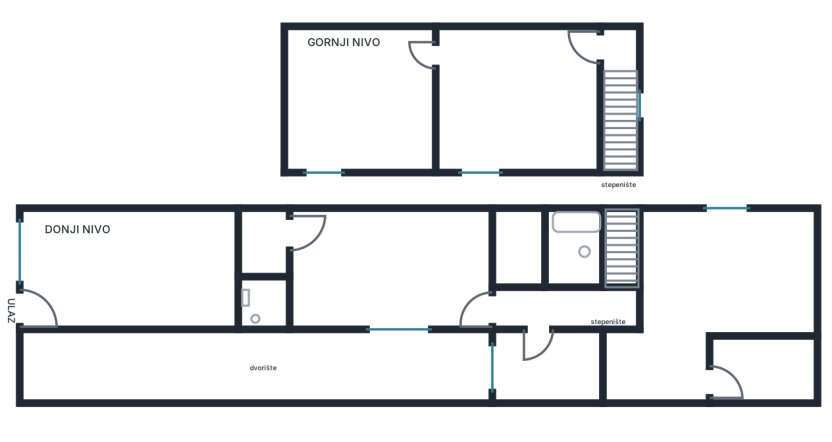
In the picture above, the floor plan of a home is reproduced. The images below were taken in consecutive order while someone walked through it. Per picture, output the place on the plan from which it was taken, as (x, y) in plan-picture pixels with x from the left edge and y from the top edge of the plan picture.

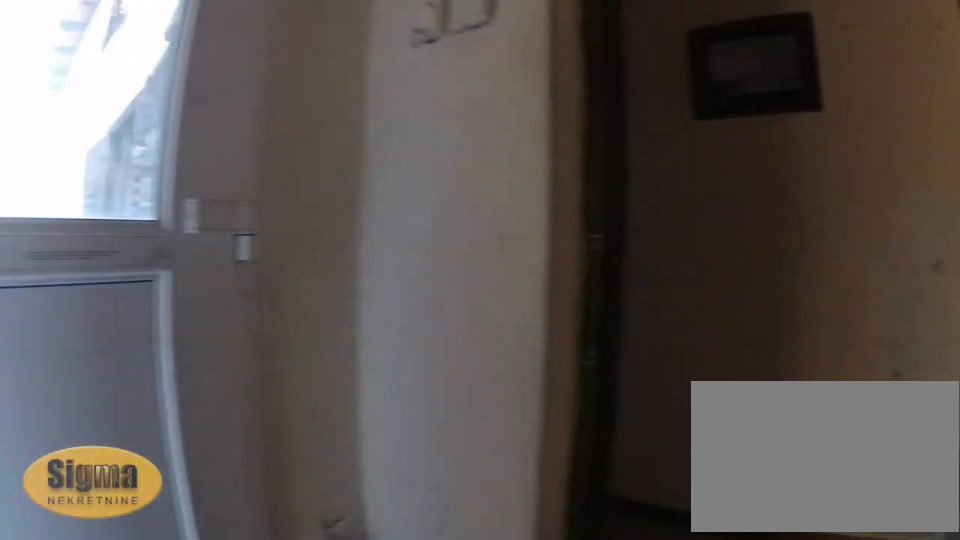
(547, 373)
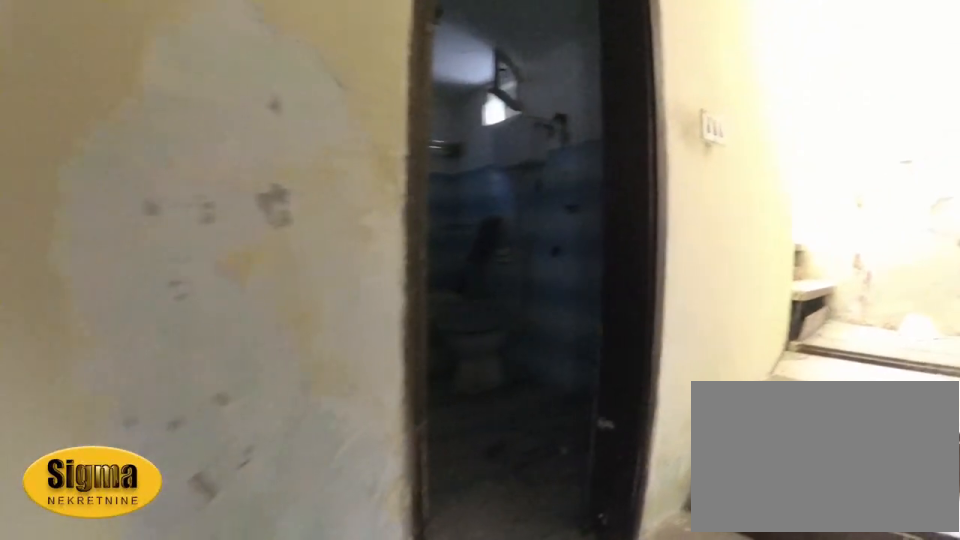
(547, 351)
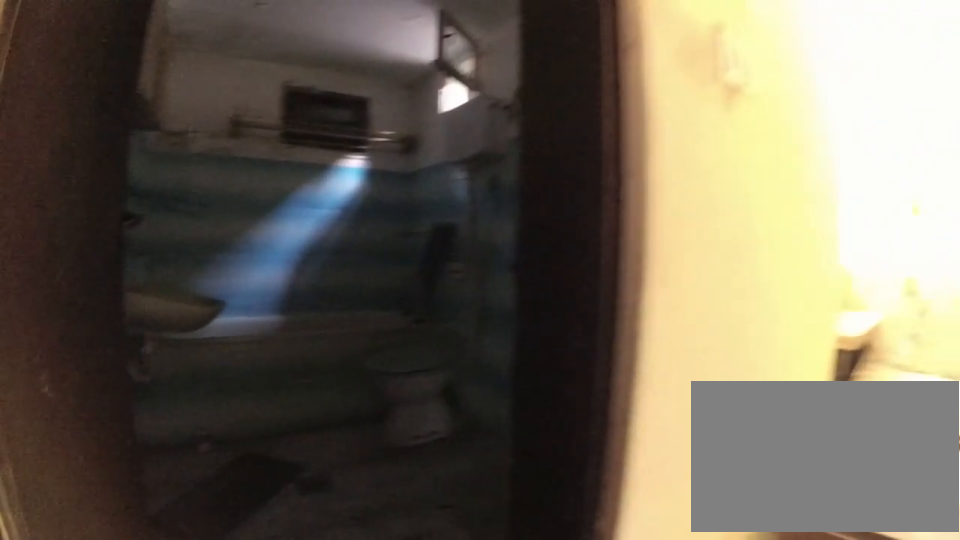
(565, 306)
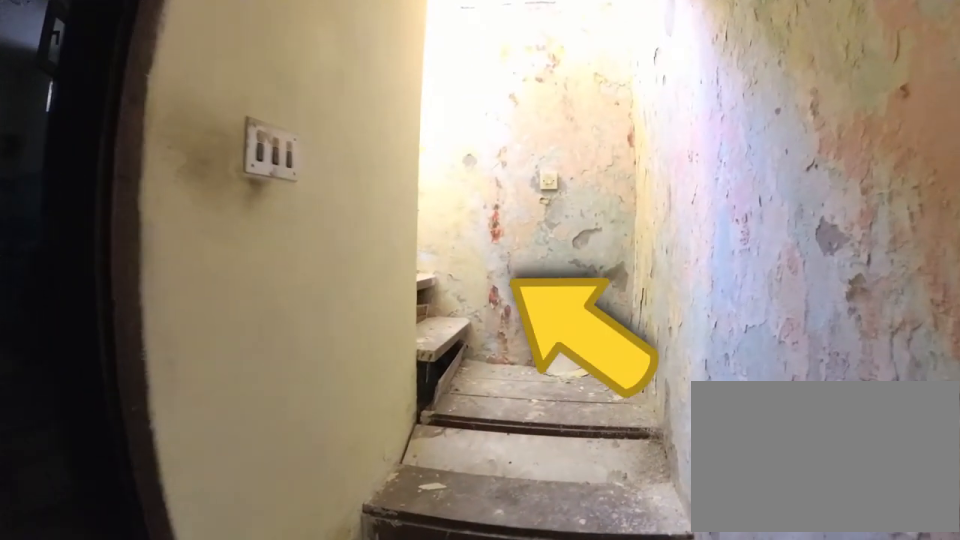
(565, 318)
